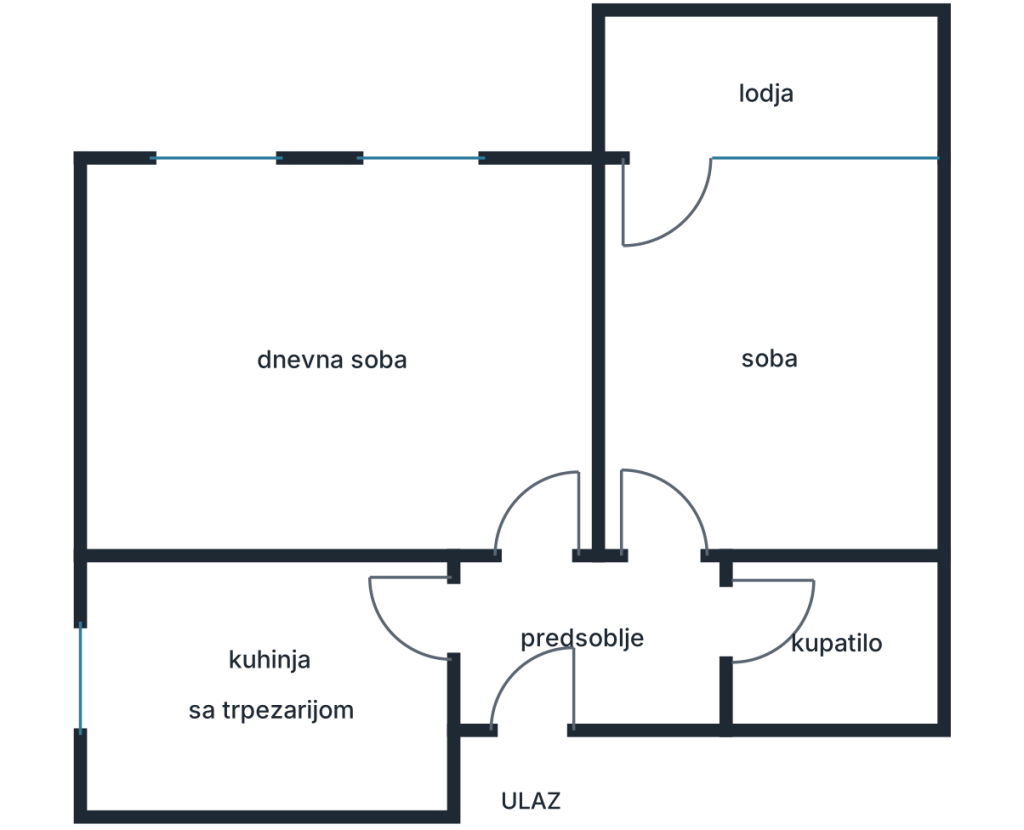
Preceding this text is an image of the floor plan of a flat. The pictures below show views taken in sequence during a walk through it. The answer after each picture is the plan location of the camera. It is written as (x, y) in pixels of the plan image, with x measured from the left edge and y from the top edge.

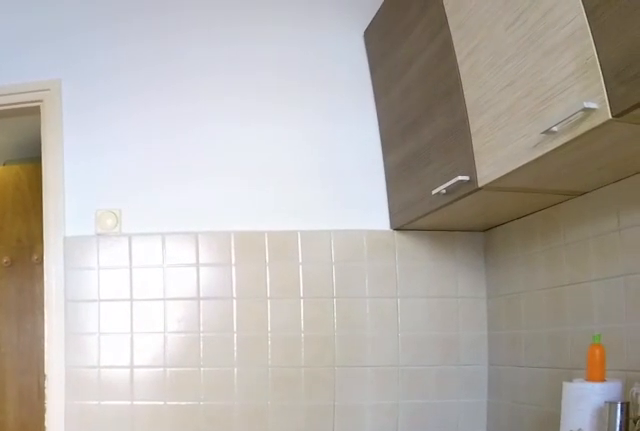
(135, 672)
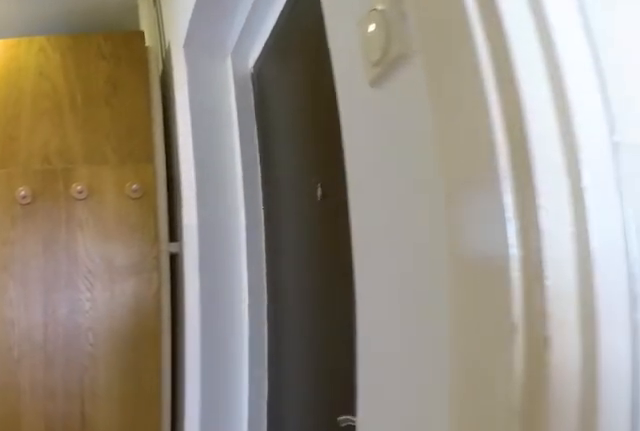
(360, 655)
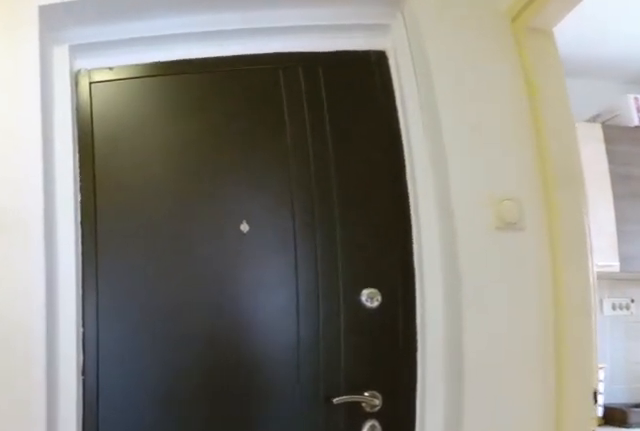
(537, 607)
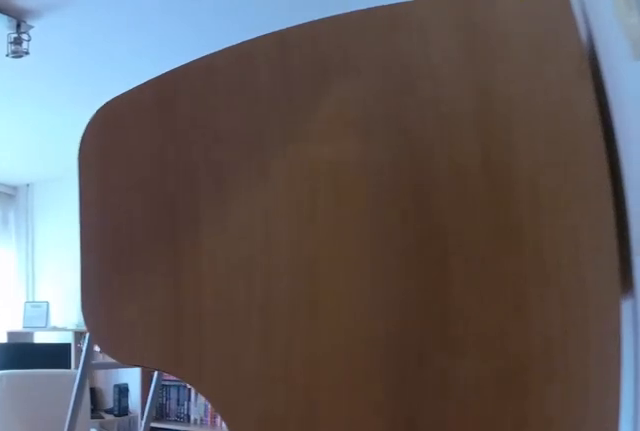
(636, 583)
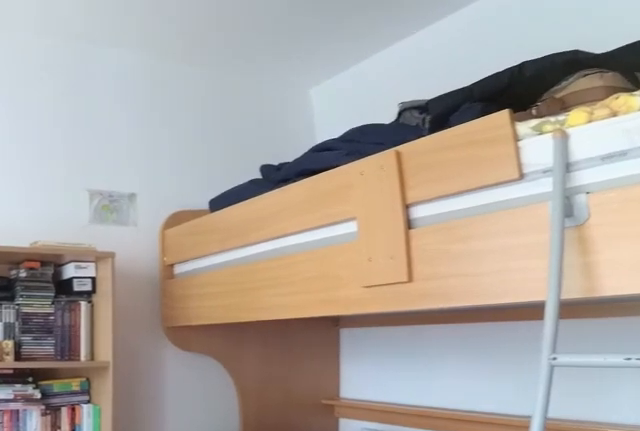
(666, 376)
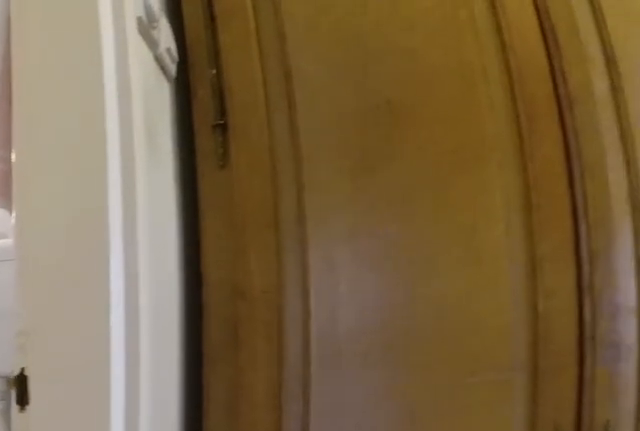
(688, 577)
